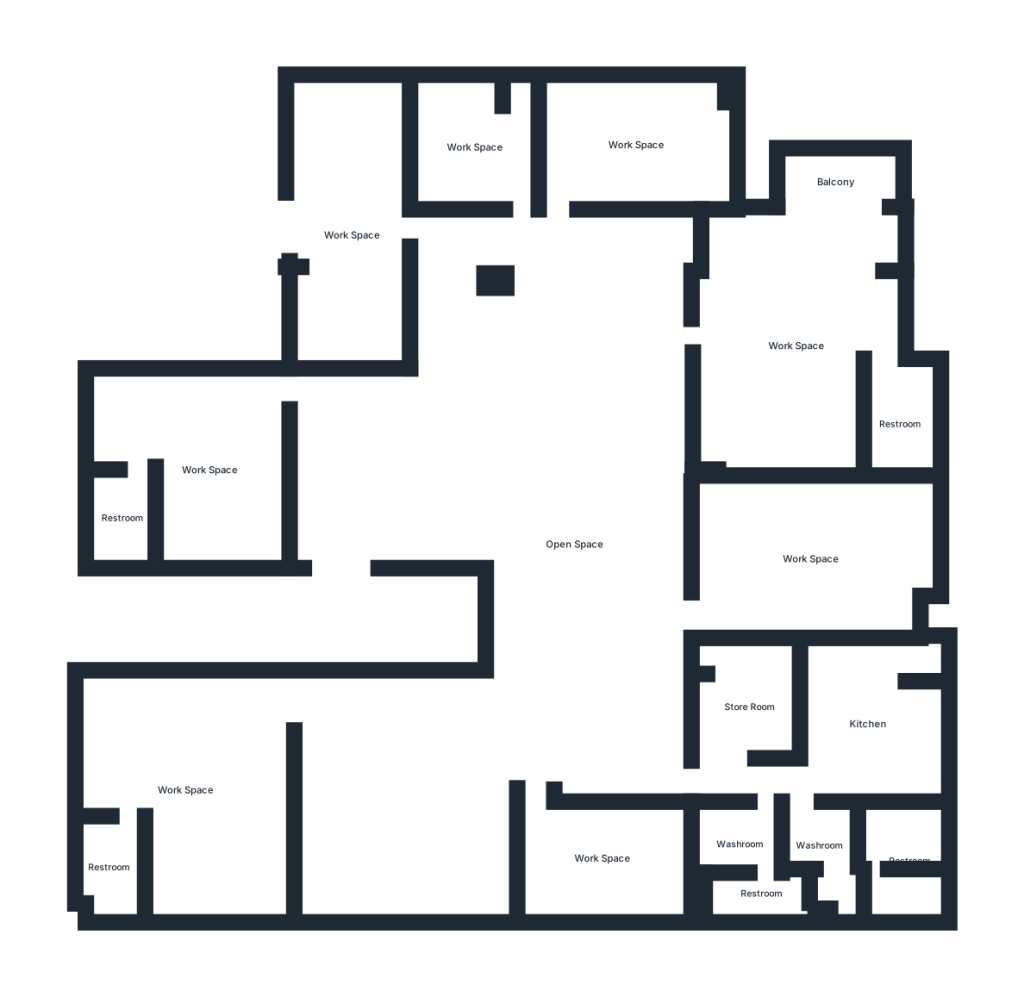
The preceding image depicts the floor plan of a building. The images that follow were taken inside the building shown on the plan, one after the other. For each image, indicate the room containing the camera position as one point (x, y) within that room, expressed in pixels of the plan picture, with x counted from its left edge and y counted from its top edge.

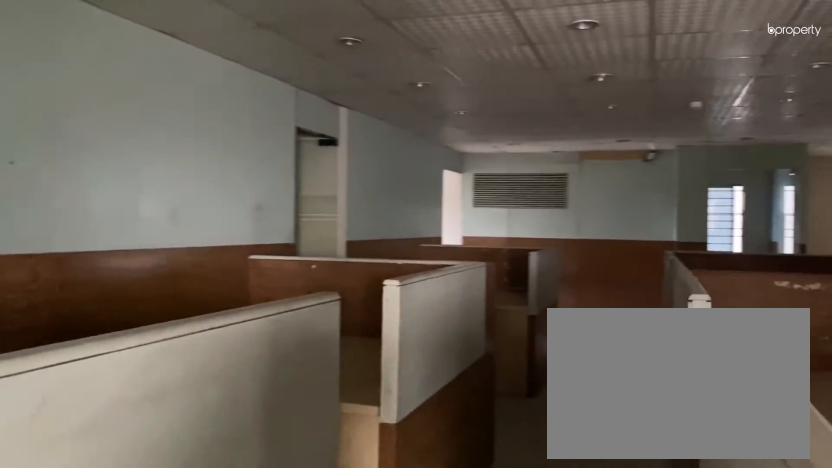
(583, 543)
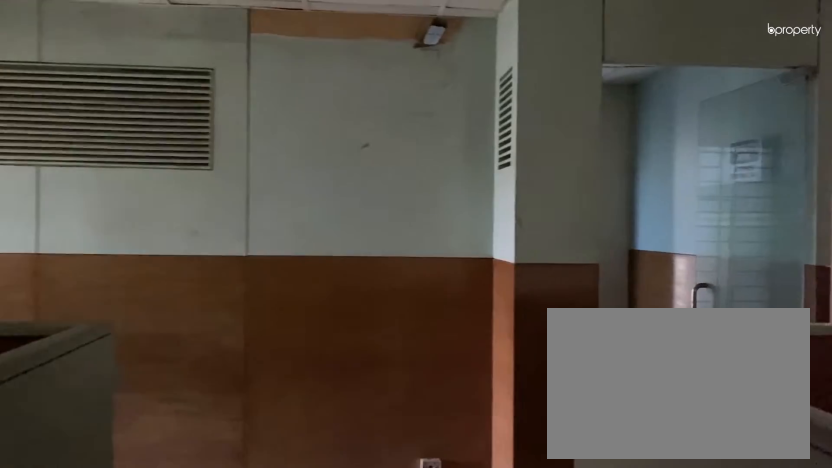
(584, 545)
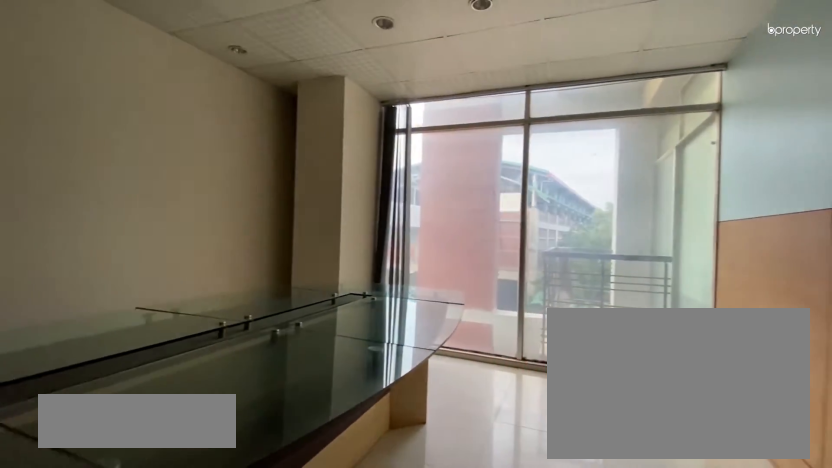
(641, 142)
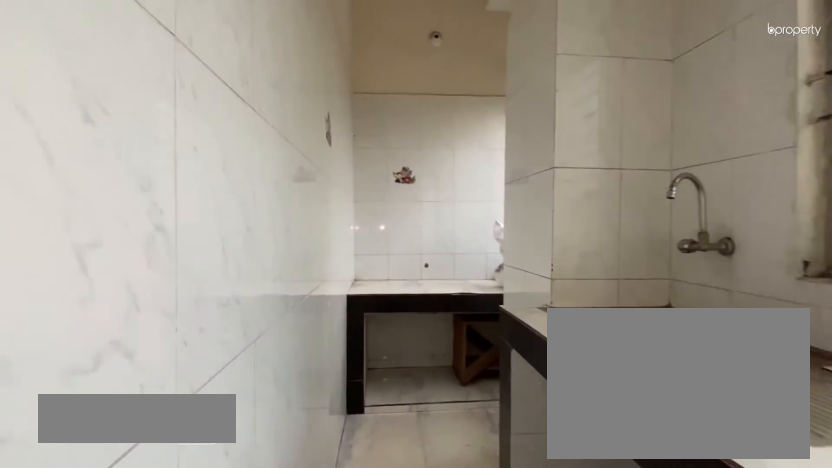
(870, 728)
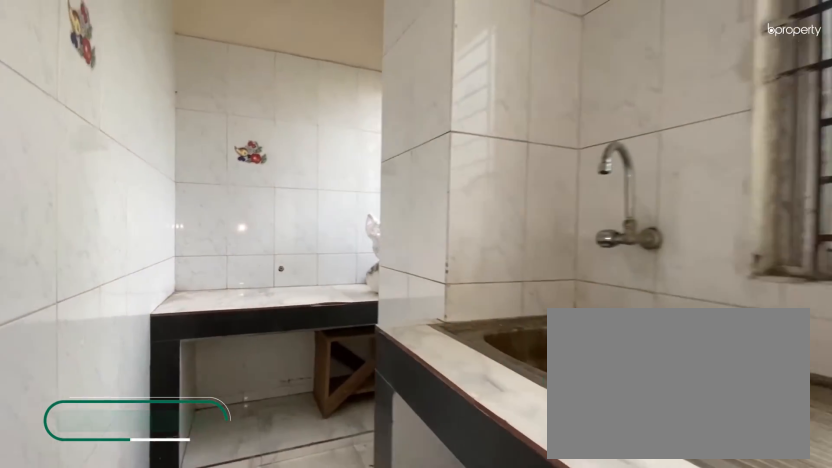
(870, 728)
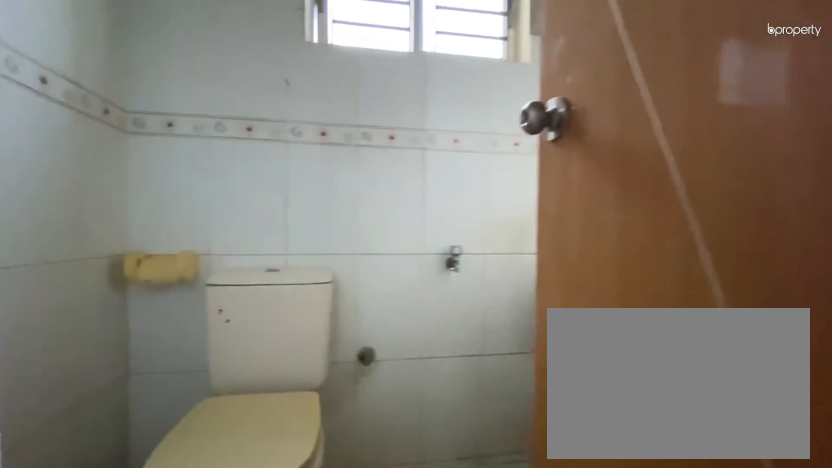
(901, 852)
